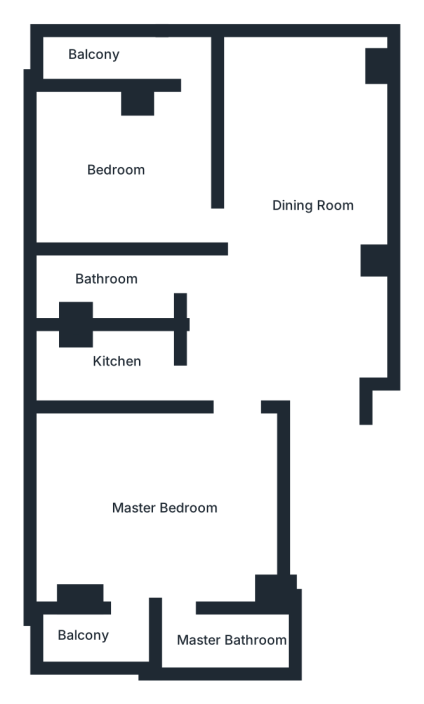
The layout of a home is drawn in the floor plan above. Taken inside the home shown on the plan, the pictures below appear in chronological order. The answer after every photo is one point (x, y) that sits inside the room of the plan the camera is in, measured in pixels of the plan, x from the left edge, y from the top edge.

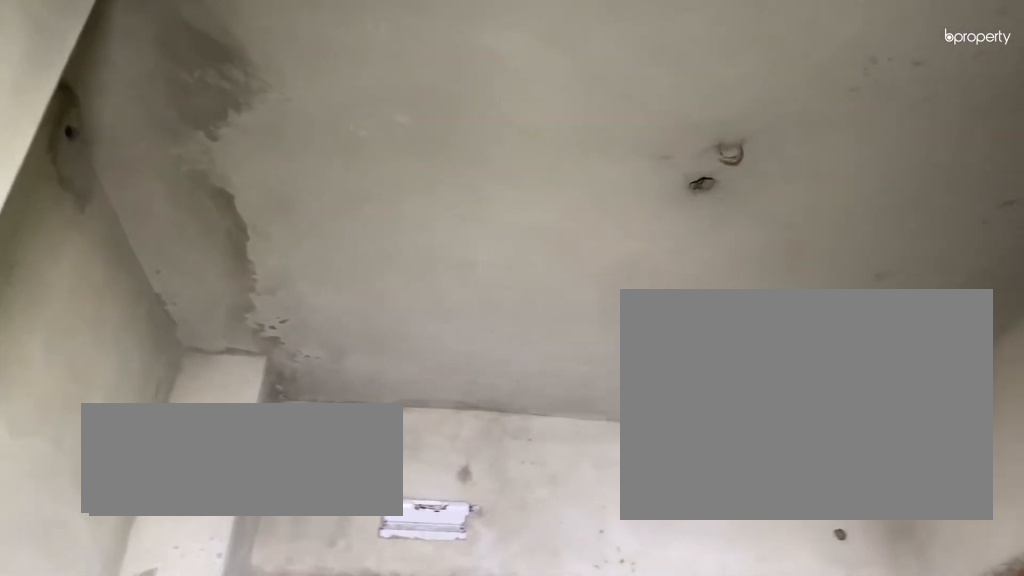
(308, 257)
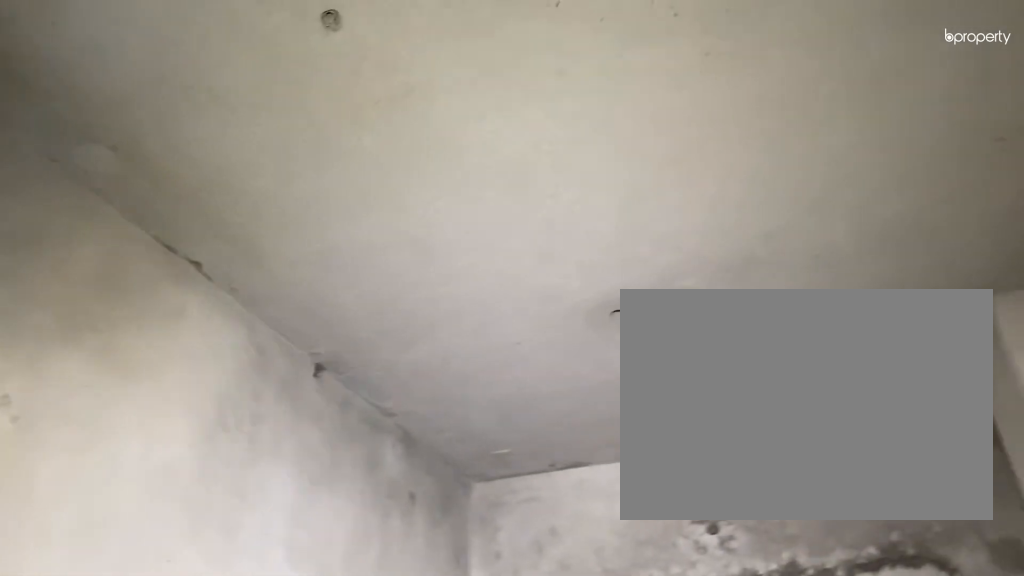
(308, 257)
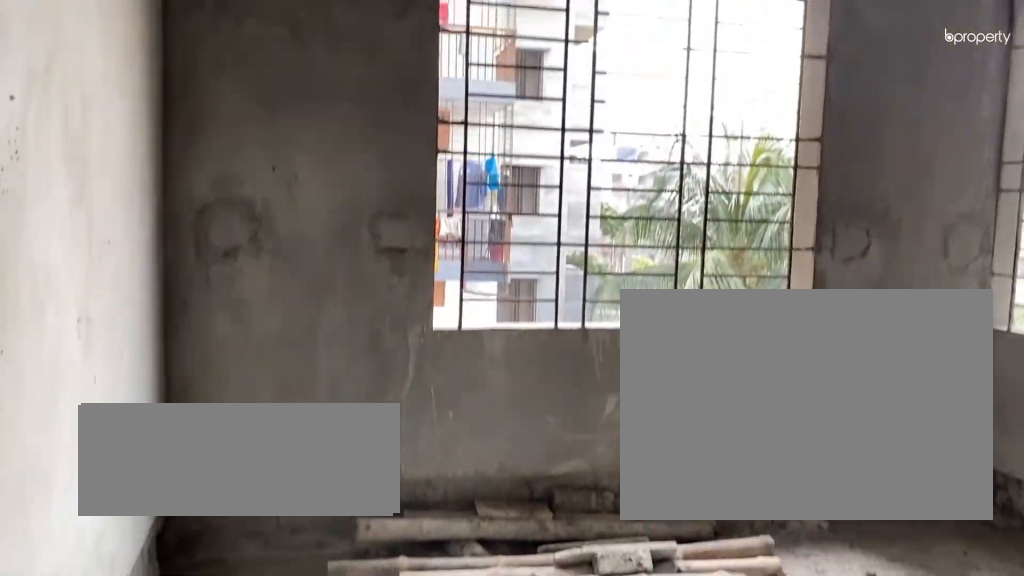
(134, 170)
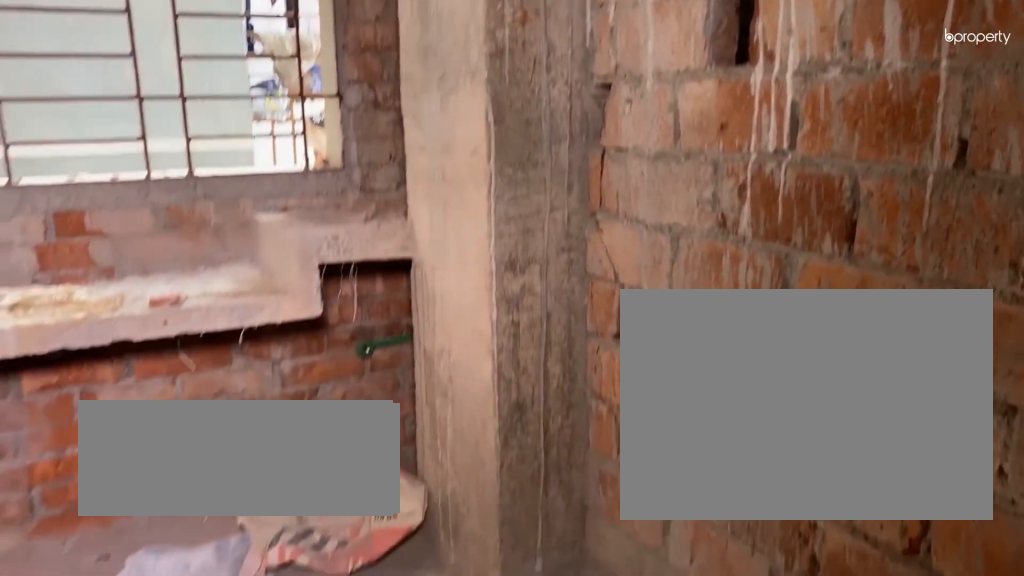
(115, 363)
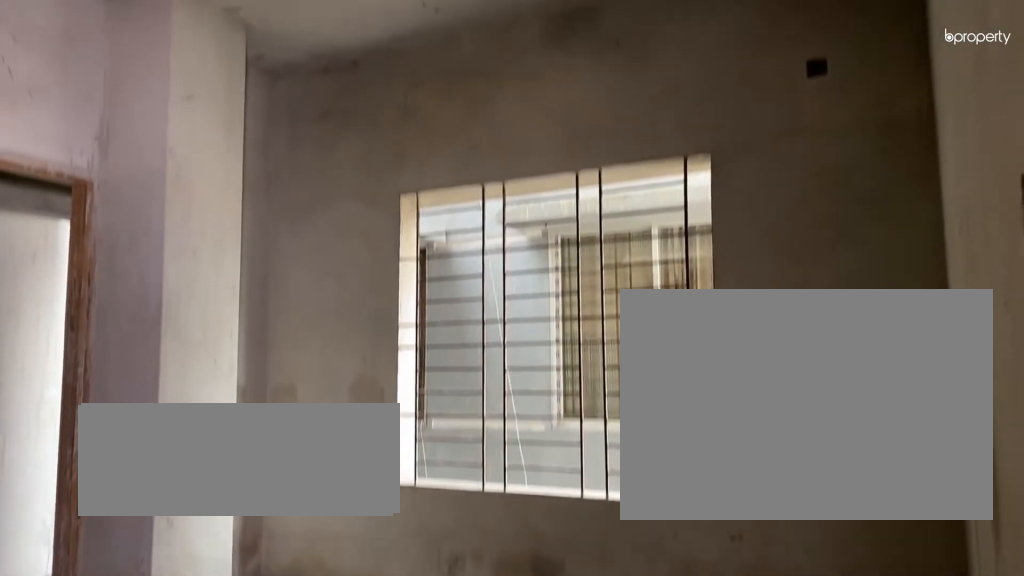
(175, 506)
